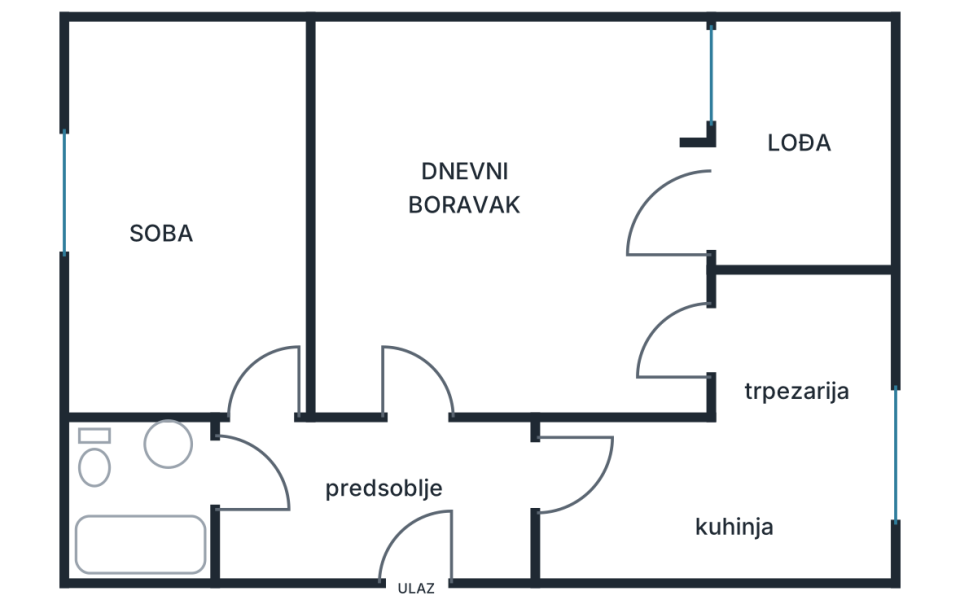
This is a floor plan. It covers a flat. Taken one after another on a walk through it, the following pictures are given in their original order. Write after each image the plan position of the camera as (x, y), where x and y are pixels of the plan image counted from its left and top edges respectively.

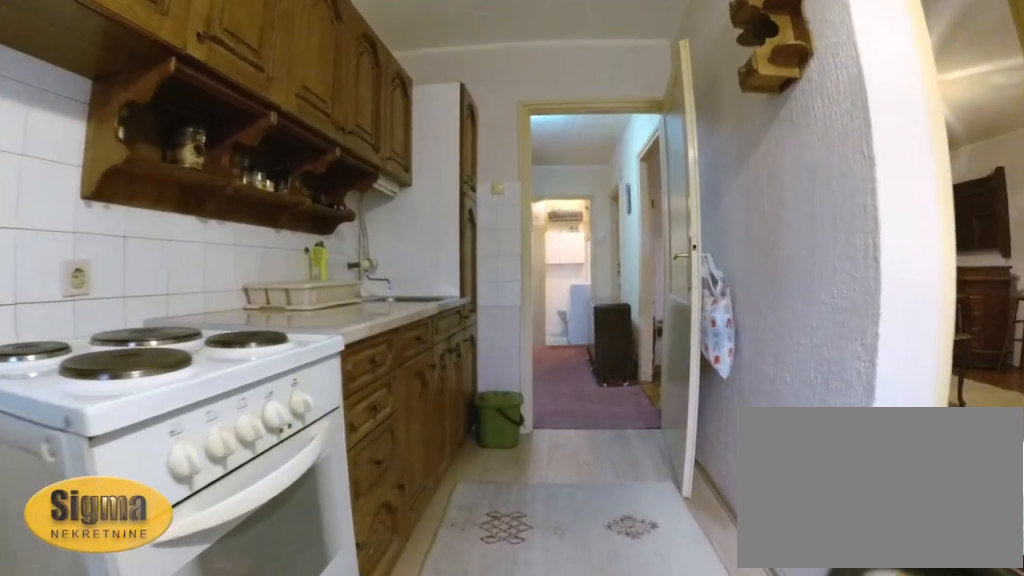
(795, 475)
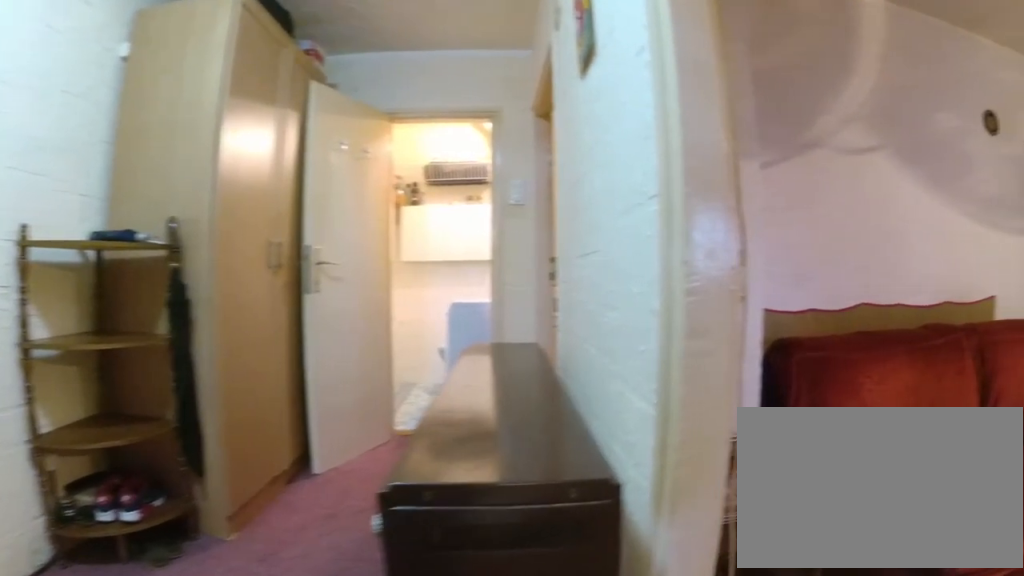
(478, 475)
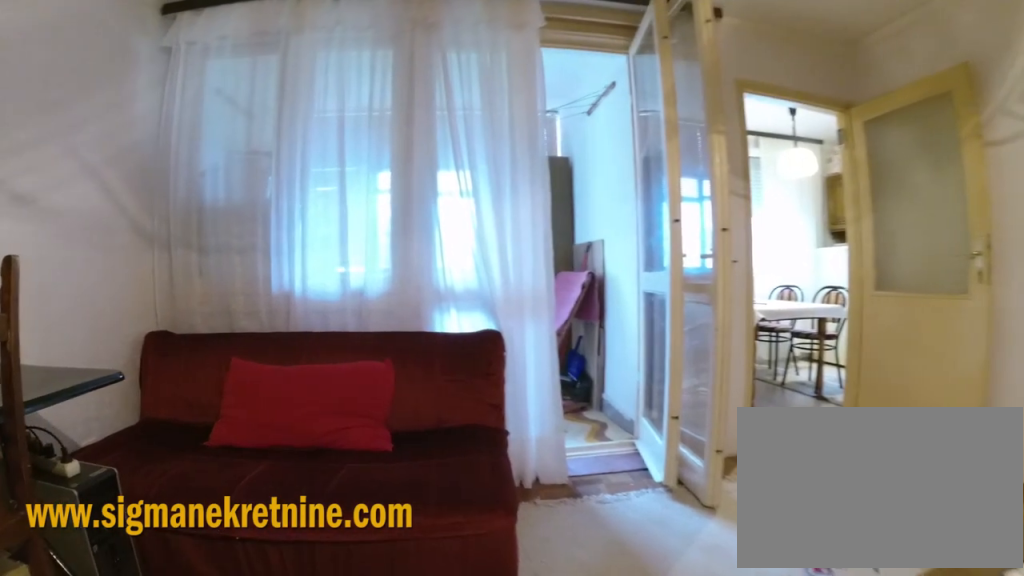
(439, 174)
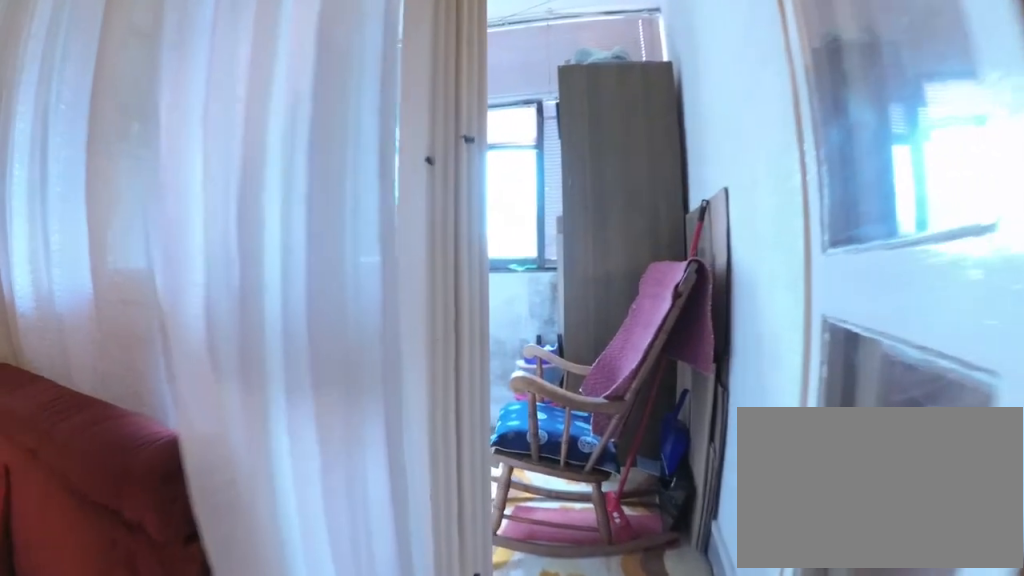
(594, 200)
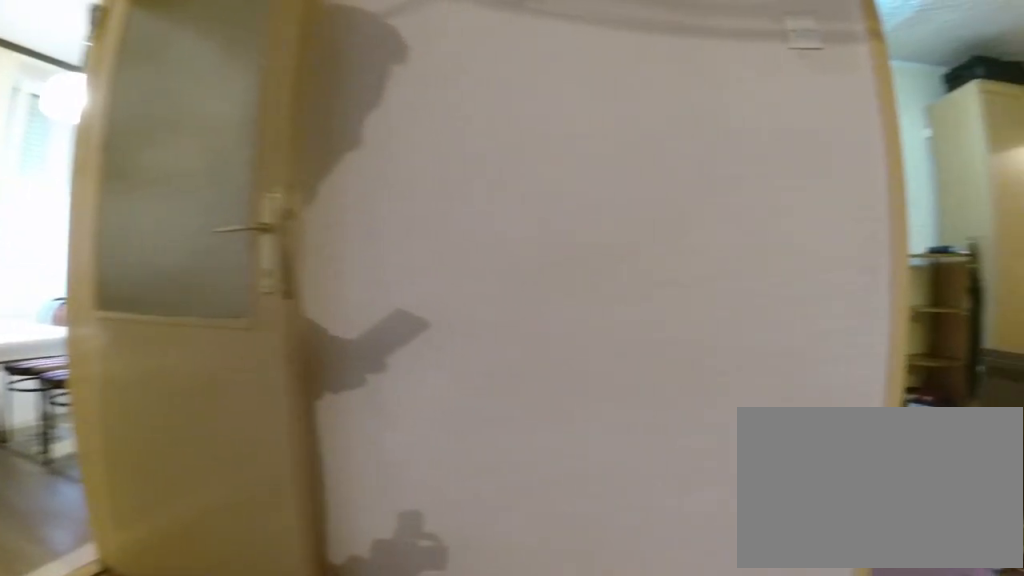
(573, 269)
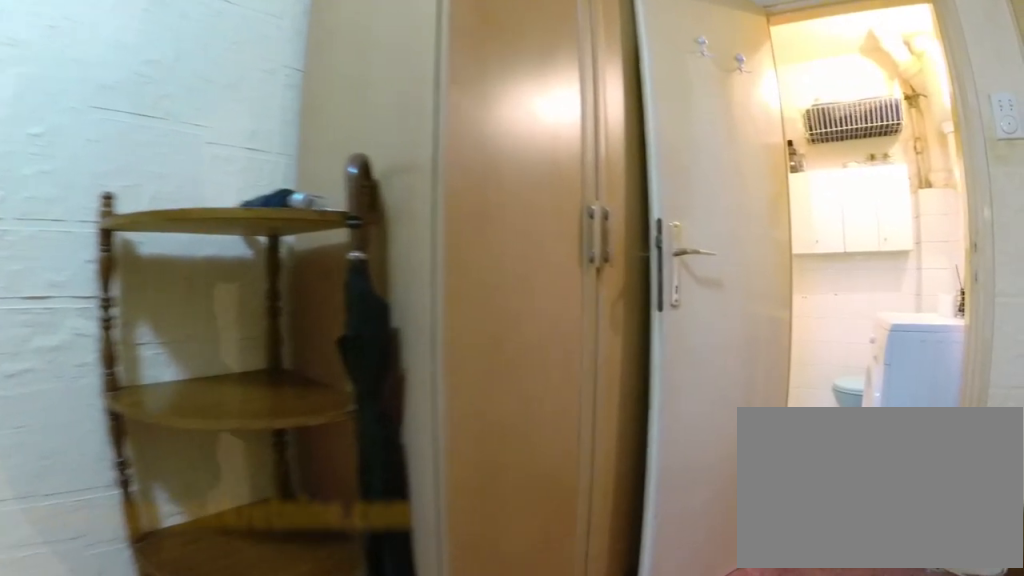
(374, 468)
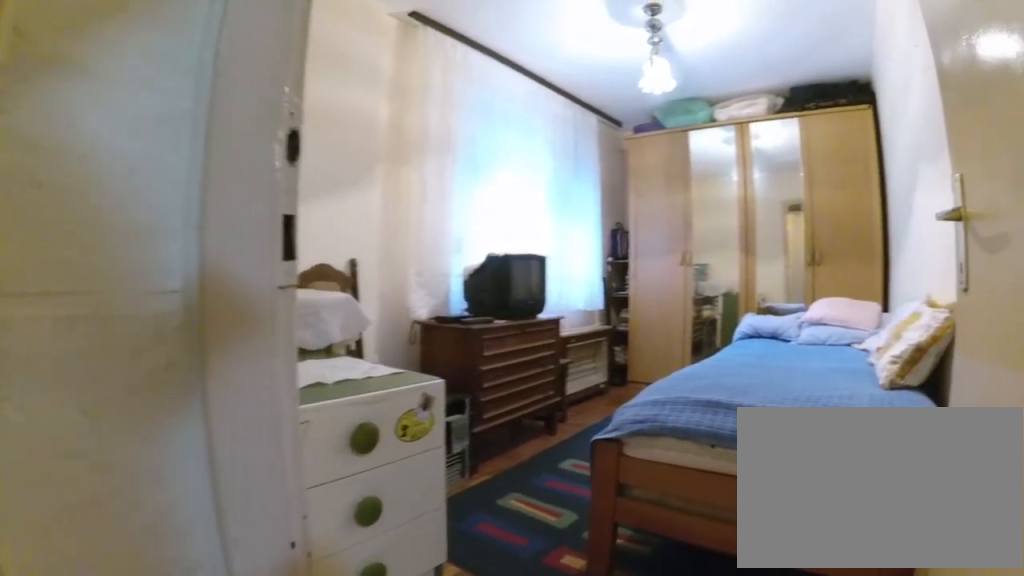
(259, 514)
